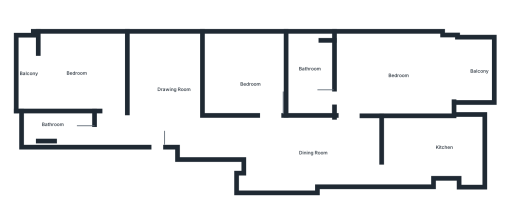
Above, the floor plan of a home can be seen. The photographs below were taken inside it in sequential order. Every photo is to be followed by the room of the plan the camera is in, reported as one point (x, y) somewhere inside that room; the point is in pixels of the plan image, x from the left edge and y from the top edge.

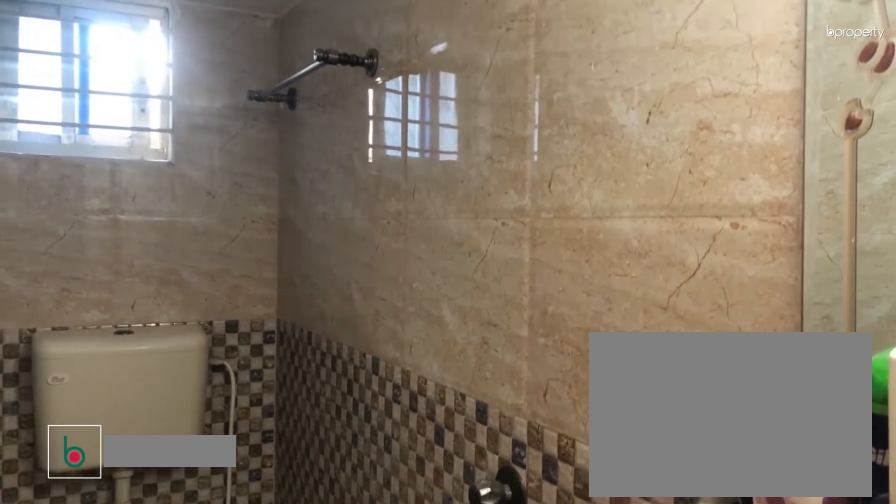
(62, 128)
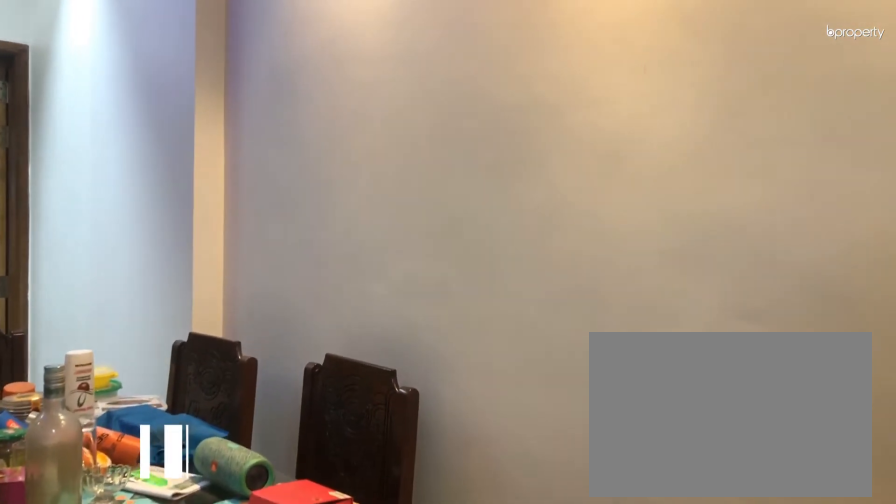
(293, 151)
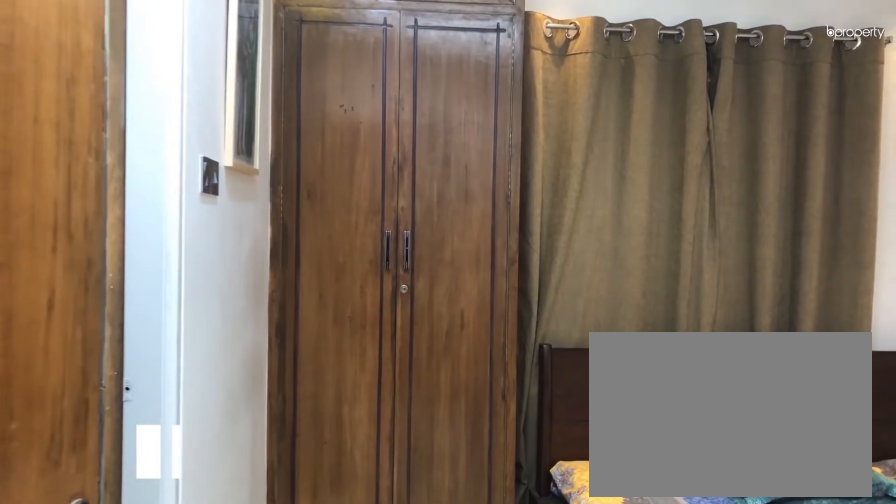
(406, 73)
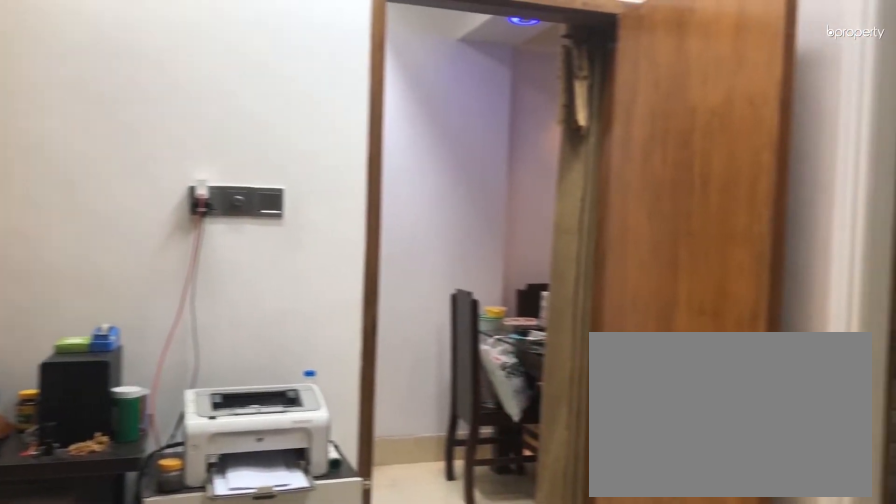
(402, 78)
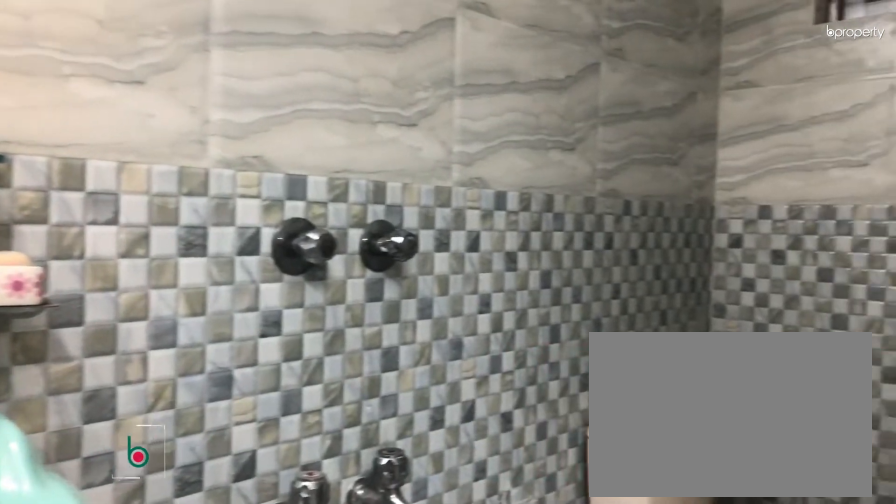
(313, 88)
